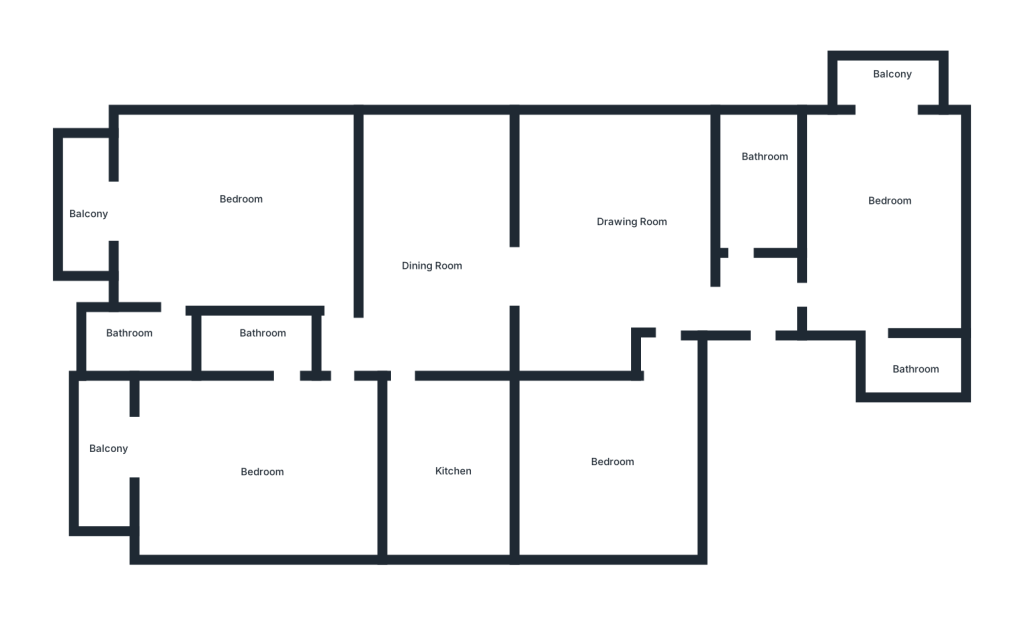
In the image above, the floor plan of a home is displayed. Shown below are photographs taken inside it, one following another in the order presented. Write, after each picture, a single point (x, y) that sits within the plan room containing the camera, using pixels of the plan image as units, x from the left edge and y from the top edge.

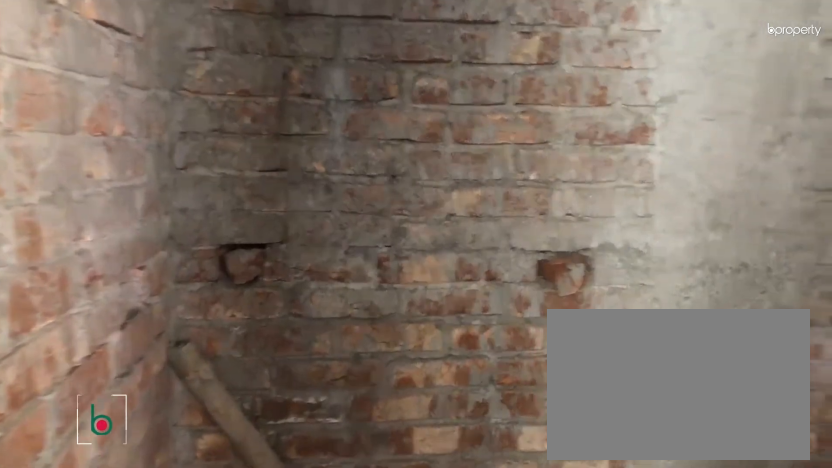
(156, 348)
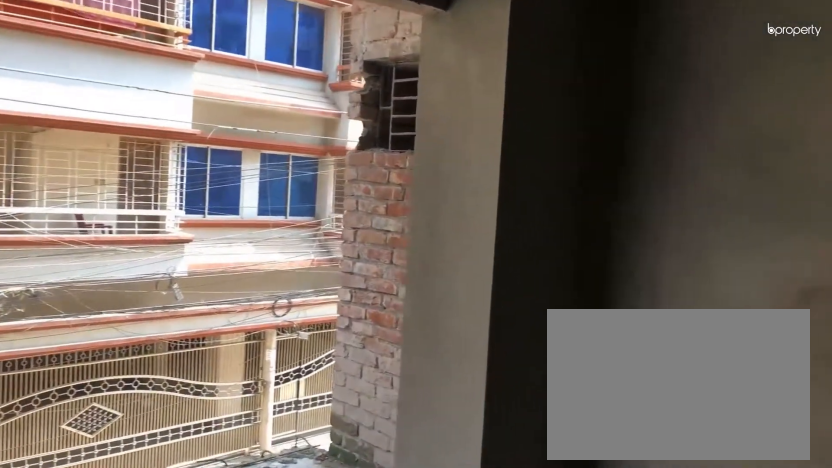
(236, 477)
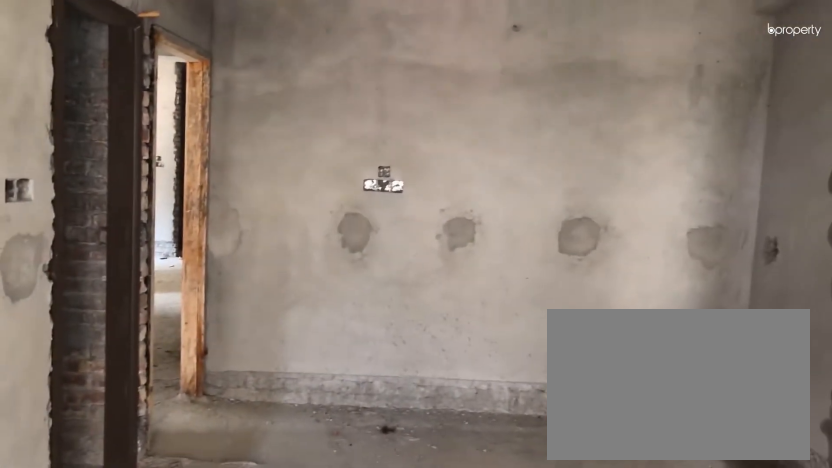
(236, 477)
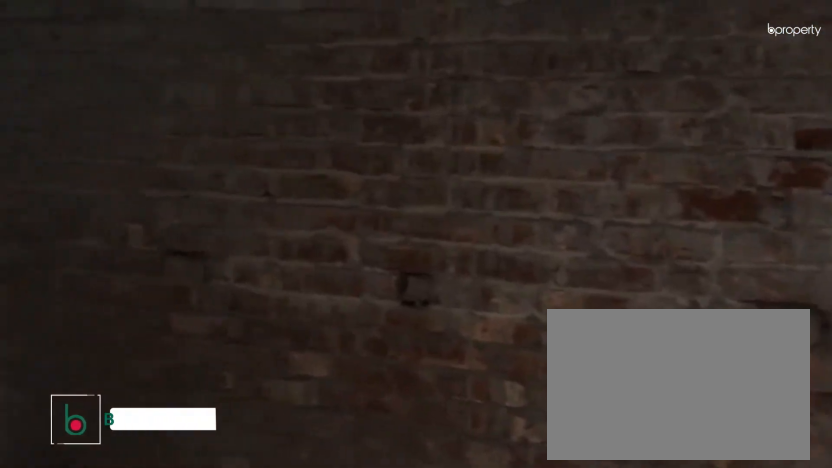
(263, 345)
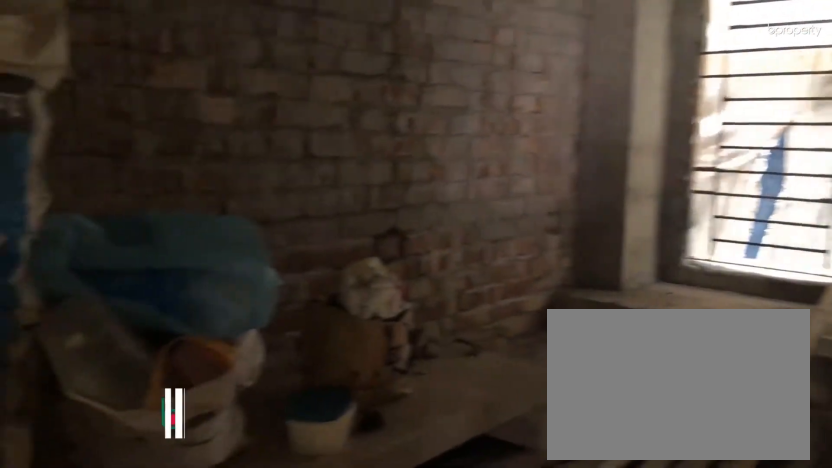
(448, 464)
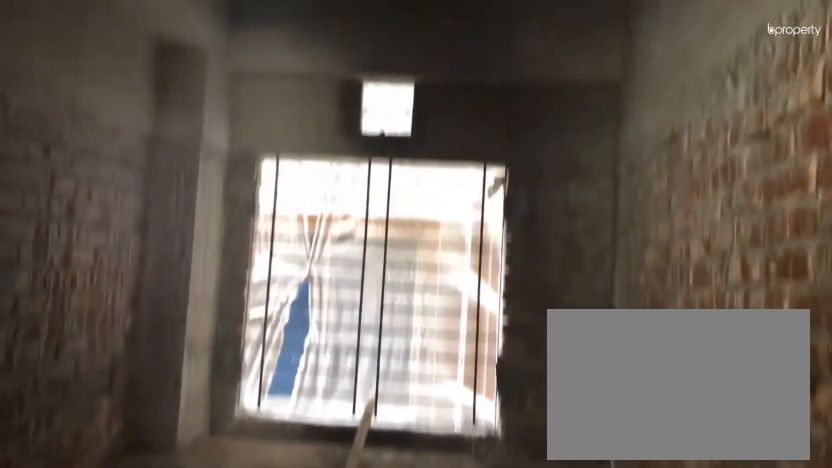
(448, 464)
